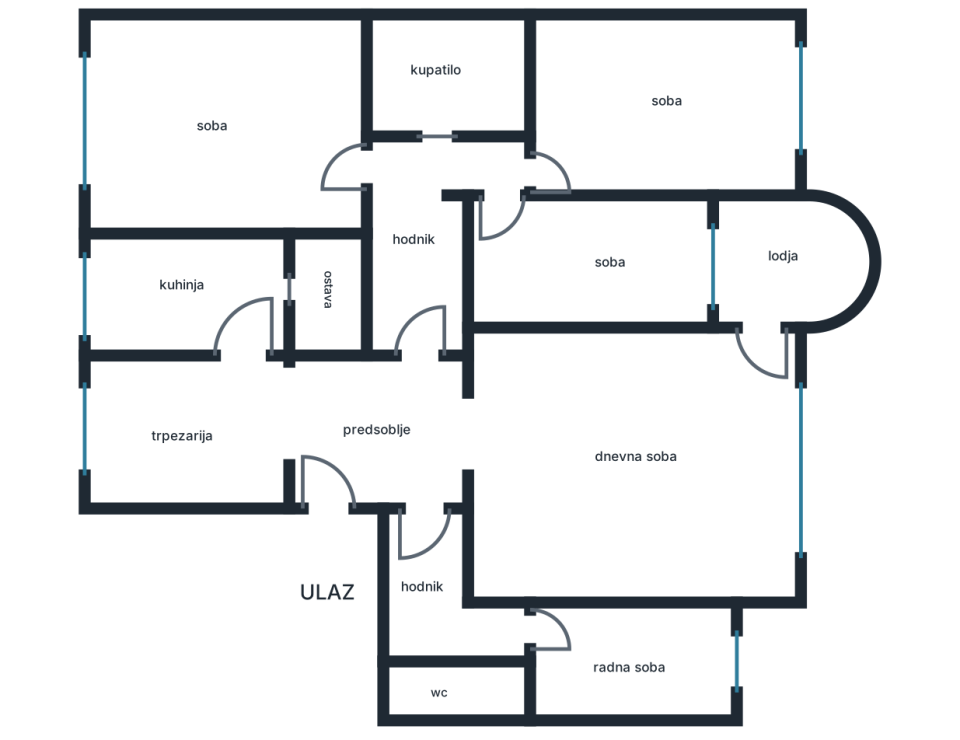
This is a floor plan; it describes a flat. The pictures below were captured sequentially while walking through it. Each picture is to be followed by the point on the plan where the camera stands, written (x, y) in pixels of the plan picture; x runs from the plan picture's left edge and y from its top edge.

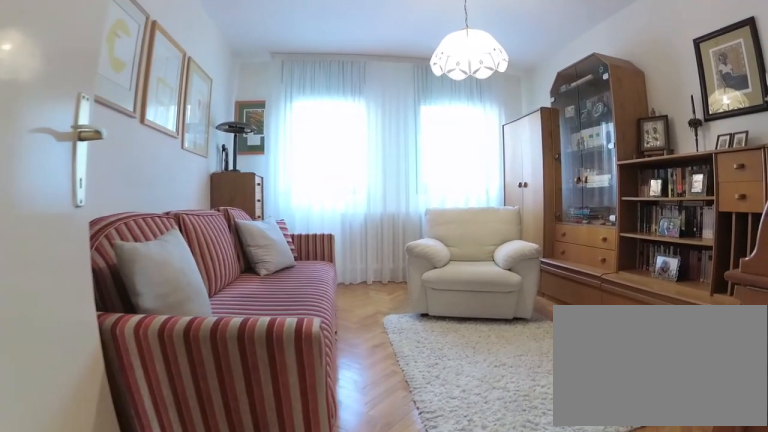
(364, 165)
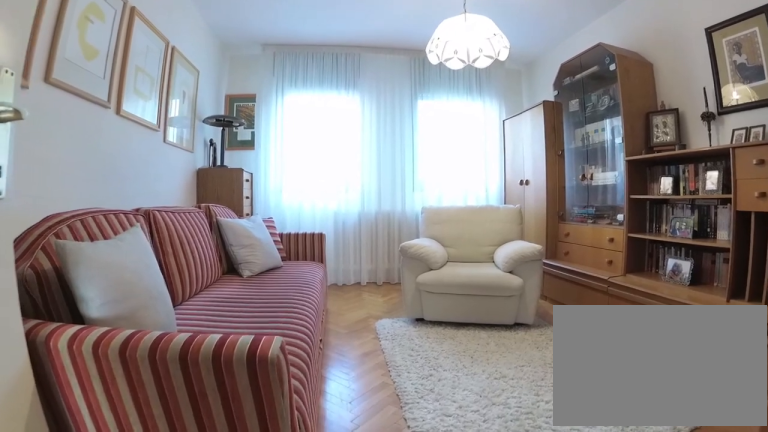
(341, 165)
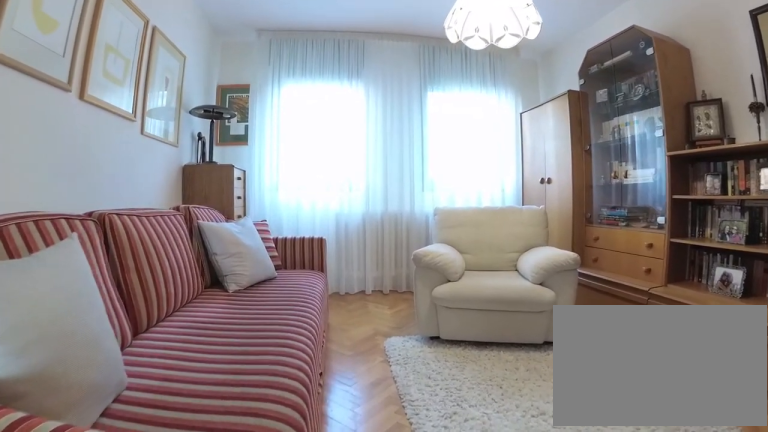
(318, 165)
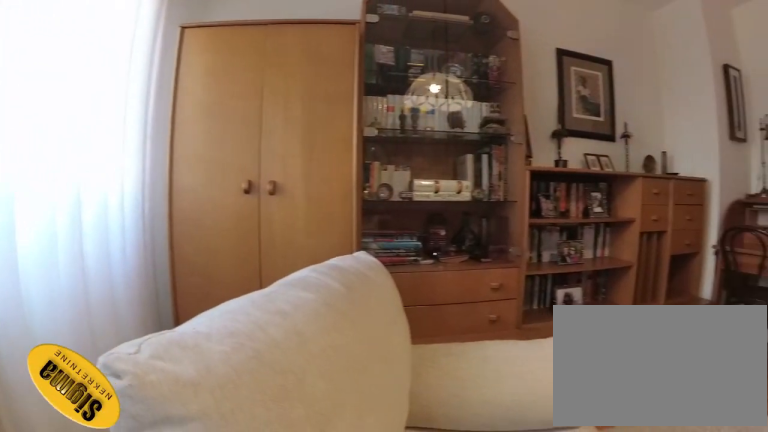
(125, 196)
